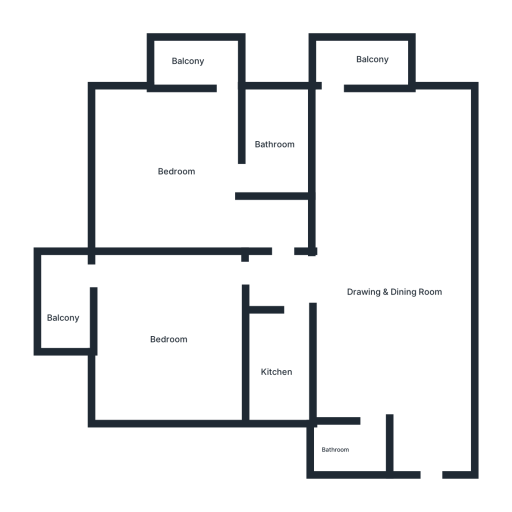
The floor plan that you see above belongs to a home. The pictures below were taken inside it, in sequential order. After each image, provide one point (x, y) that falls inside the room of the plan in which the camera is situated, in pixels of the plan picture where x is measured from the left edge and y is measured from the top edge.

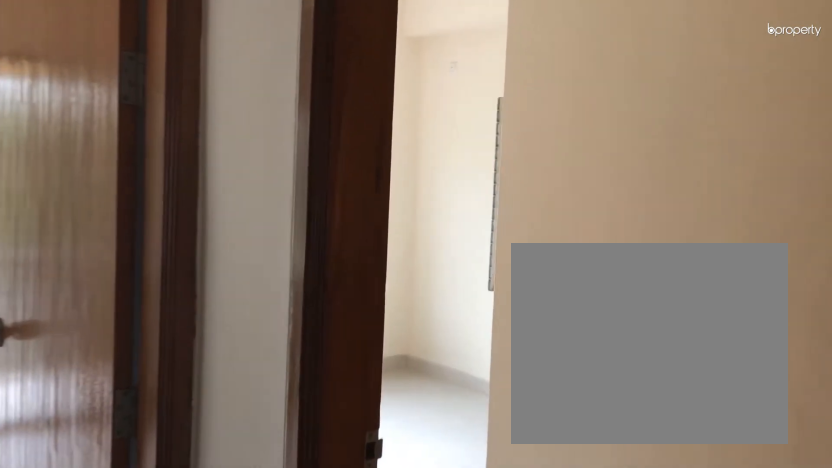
(284, 266)
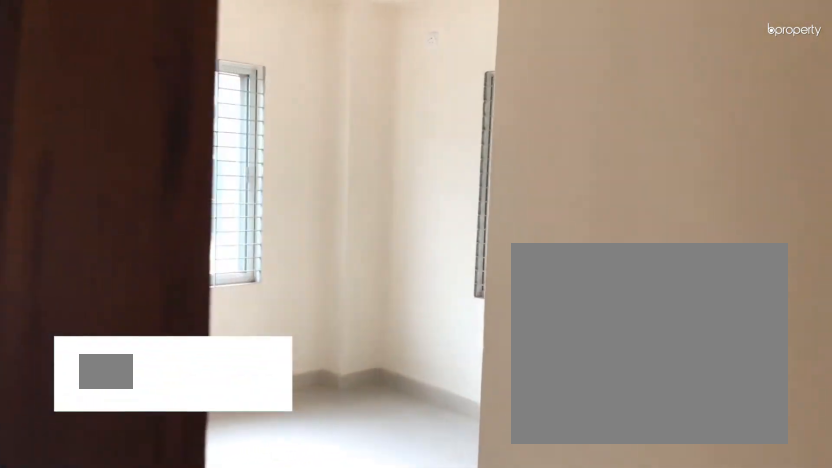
(271, 236)
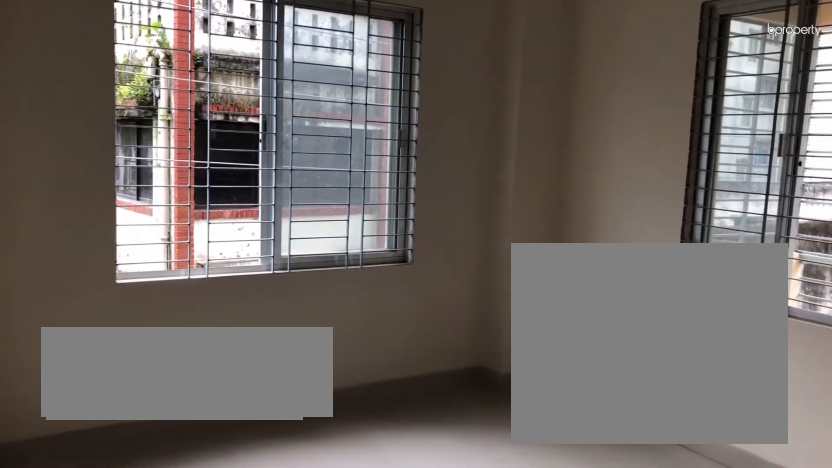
(174, 163)
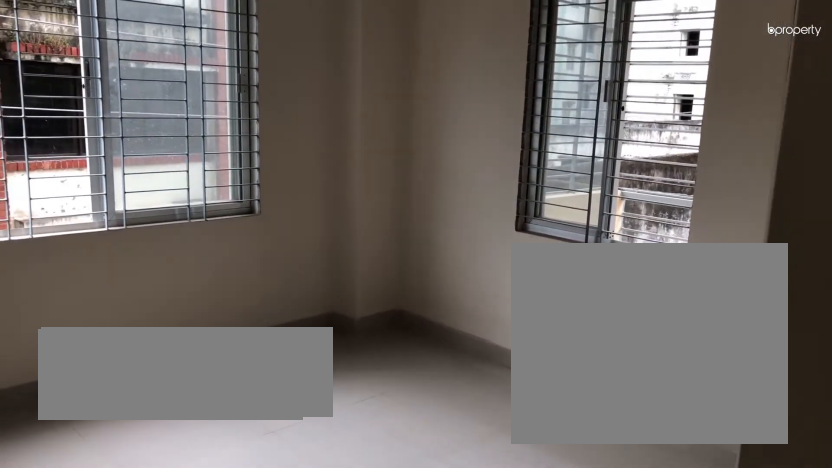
(174, 163)
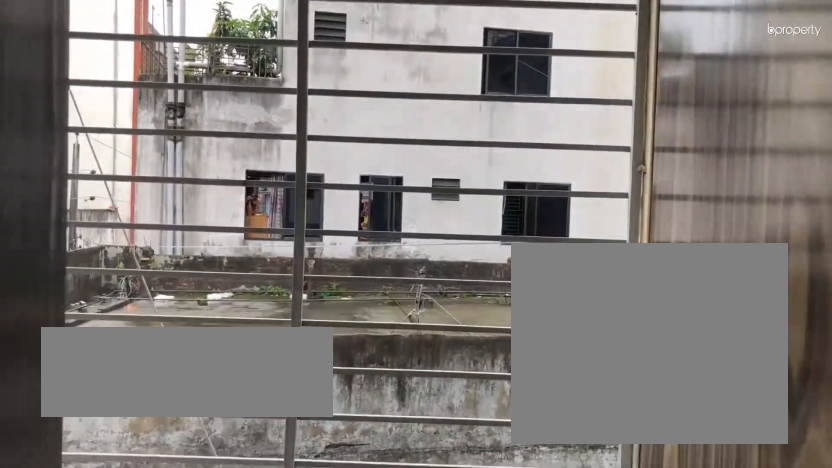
(188, 62)
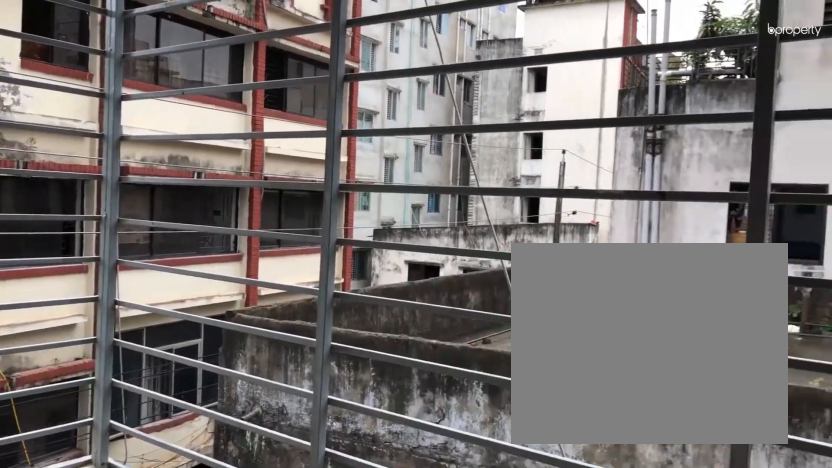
(188, 62)
